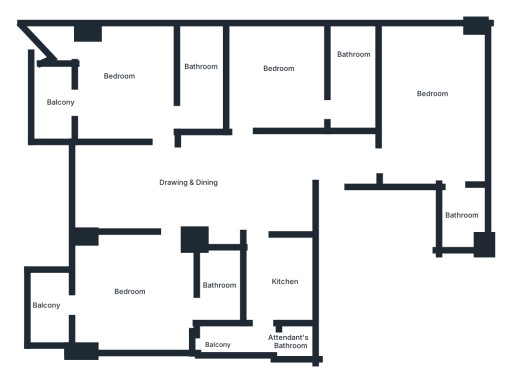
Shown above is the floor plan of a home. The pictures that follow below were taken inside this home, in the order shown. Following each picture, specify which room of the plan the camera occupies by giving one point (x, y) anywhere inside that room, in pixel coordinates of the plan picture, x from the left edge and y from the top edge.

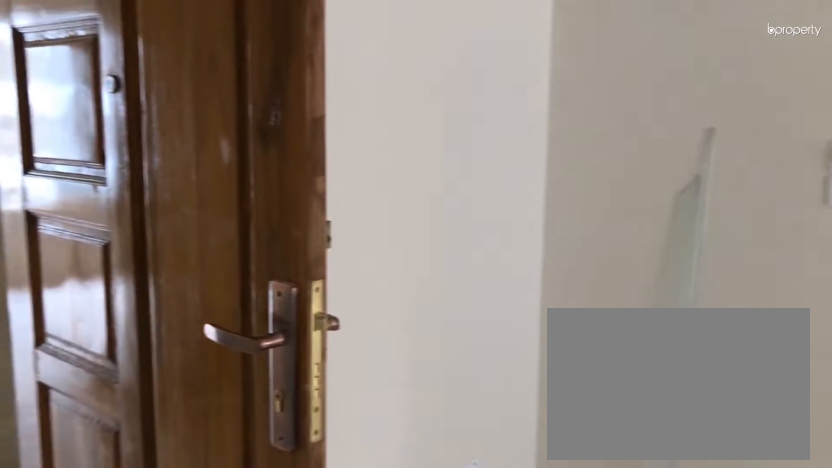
(198, 183)
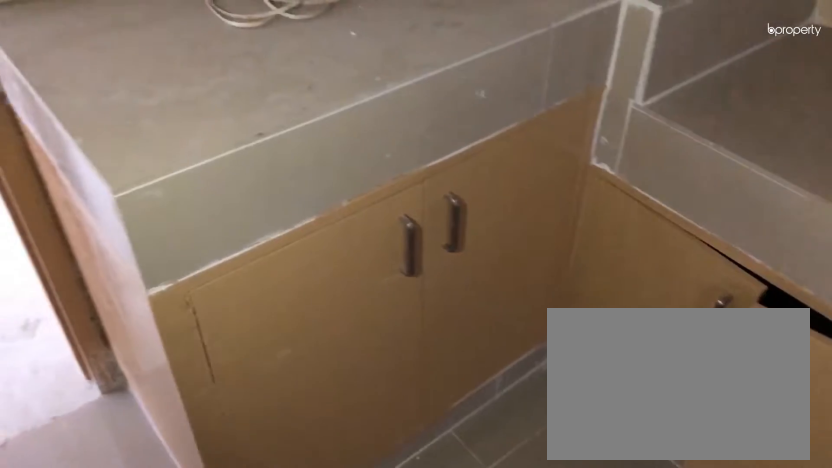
(279, 268)
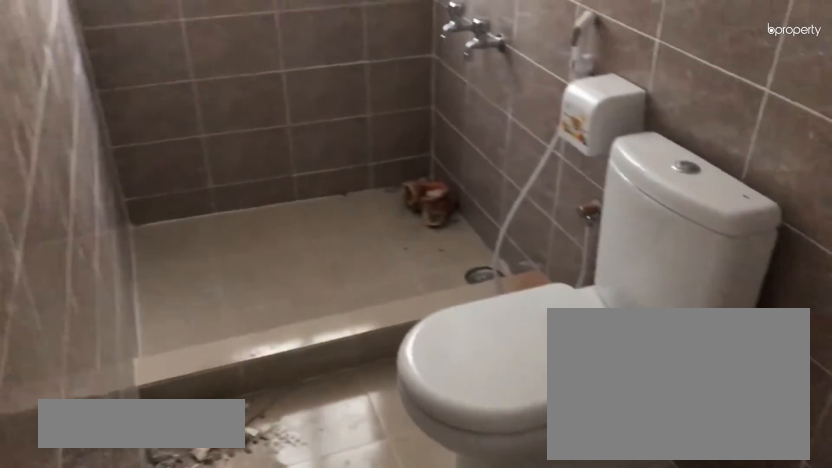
(356, 84)
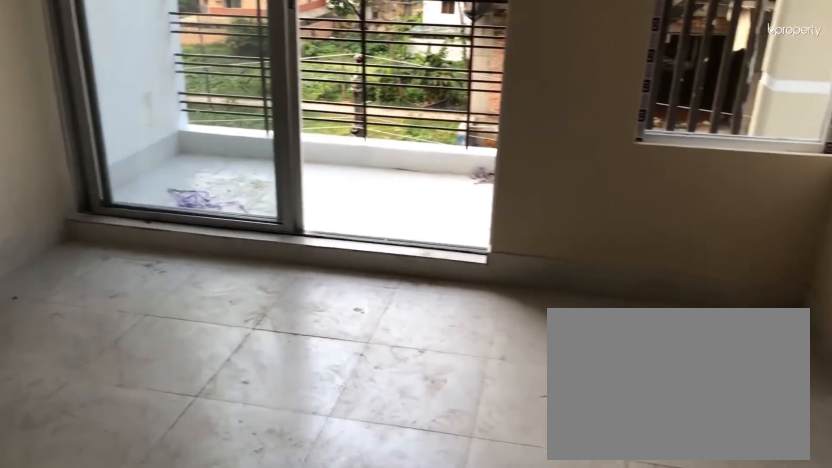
(142, 296)
